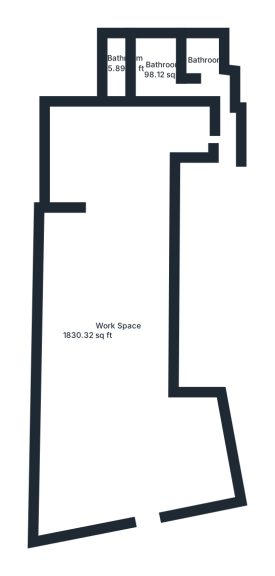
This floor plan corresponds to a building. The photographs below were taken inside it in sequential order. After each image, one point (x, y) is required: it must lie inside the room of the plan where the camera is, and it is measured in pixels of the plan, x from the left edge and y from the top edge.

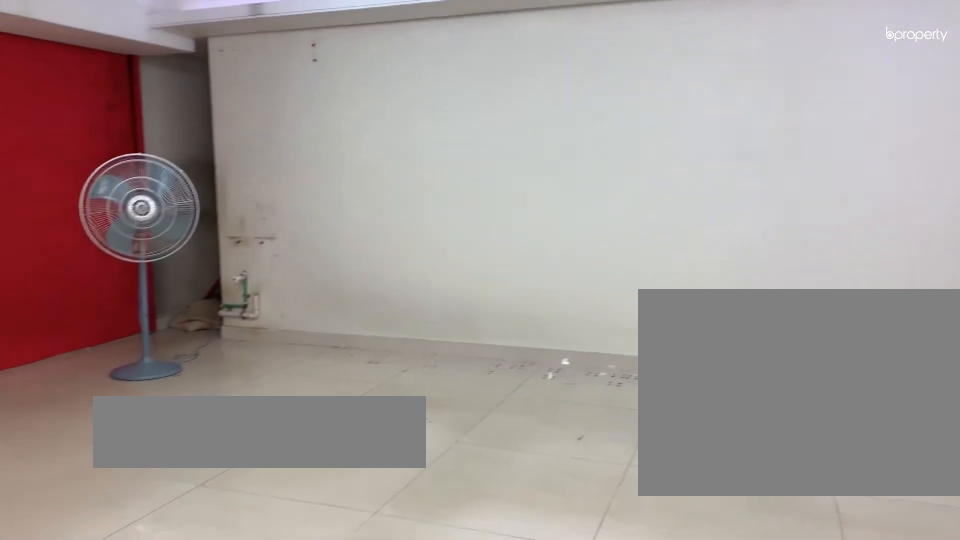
(115, 159)
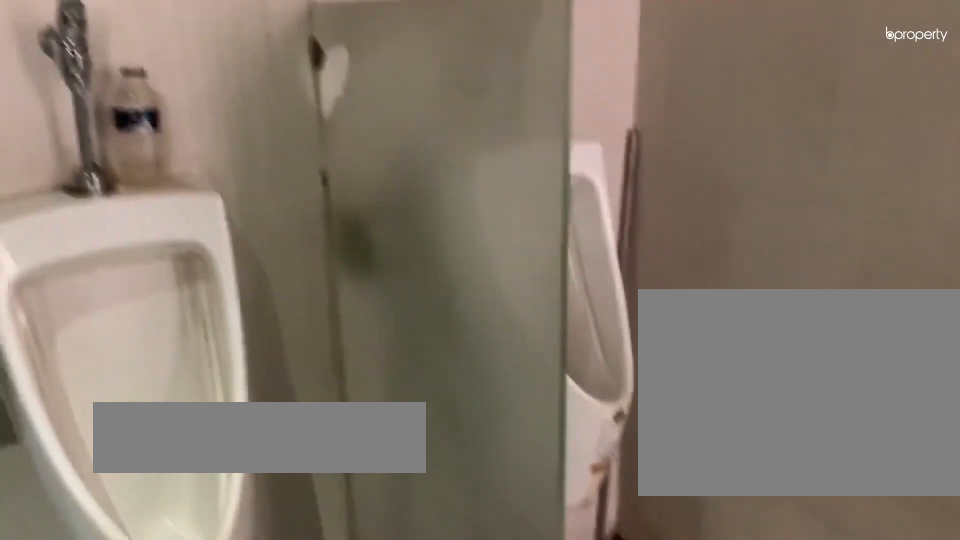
(153, 68)
